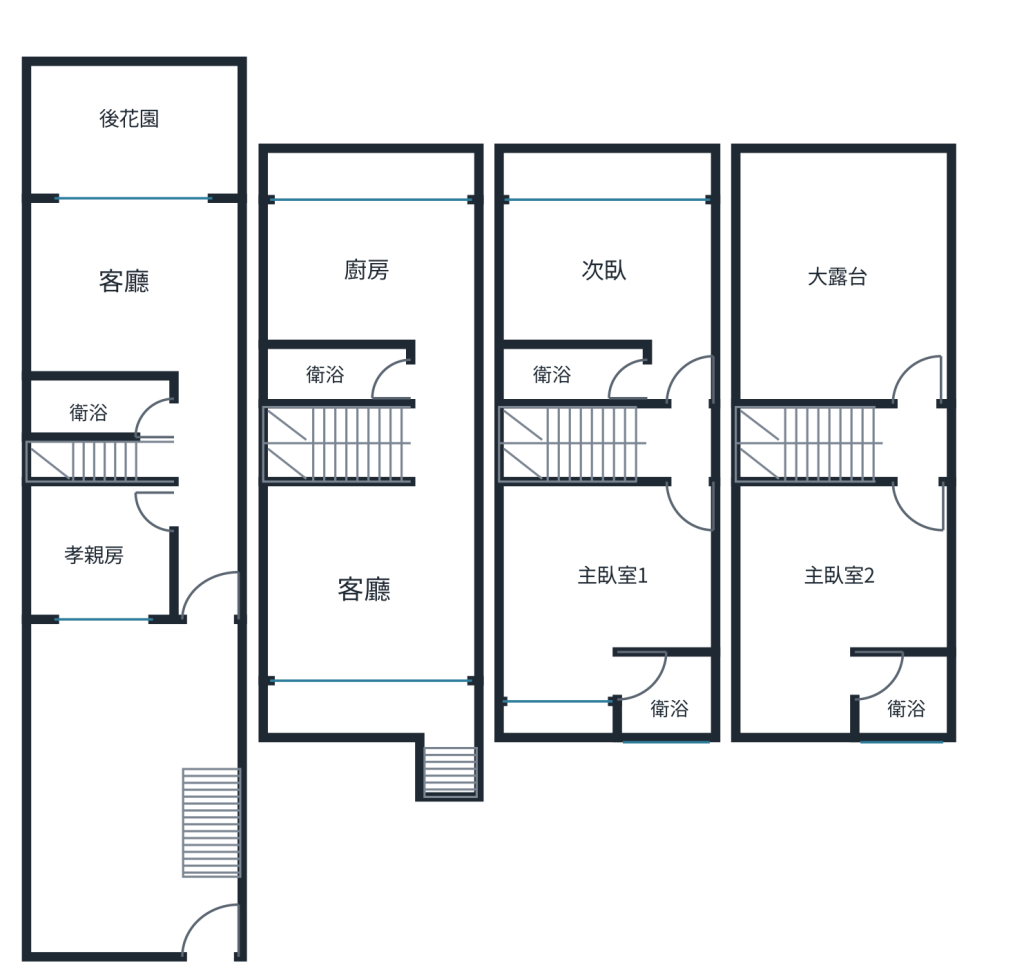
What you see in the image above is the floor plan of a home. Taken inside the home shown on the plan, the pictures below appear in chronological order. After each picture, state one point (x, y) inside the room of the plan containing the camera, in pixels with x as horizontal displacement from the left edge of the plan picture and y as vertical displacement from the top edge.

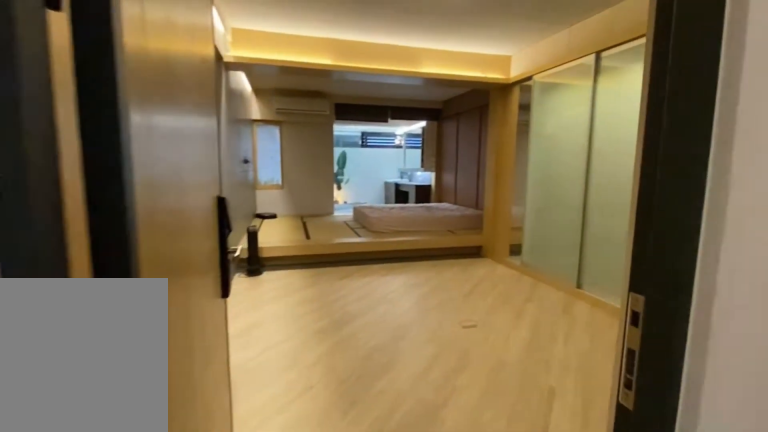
(571, 444)
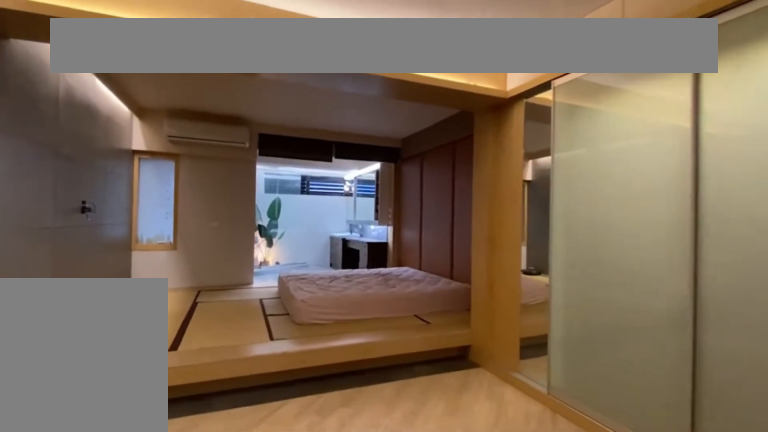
(597, 579)
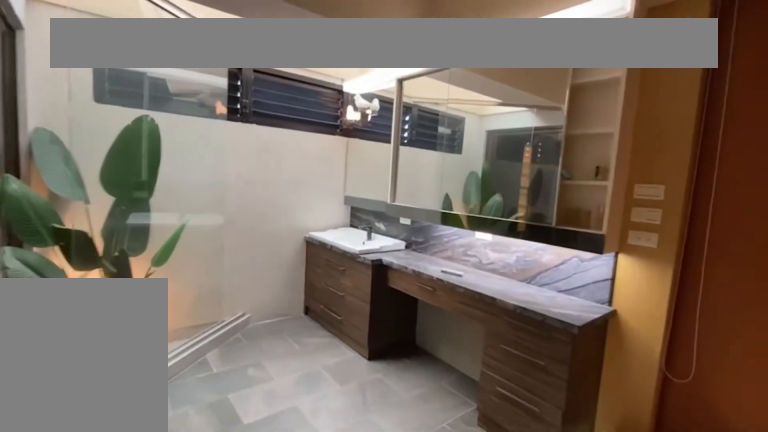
(670, 695)
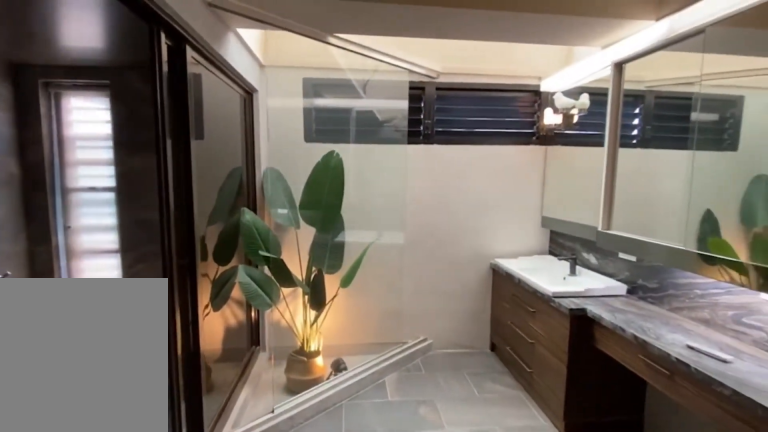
(669, 695)
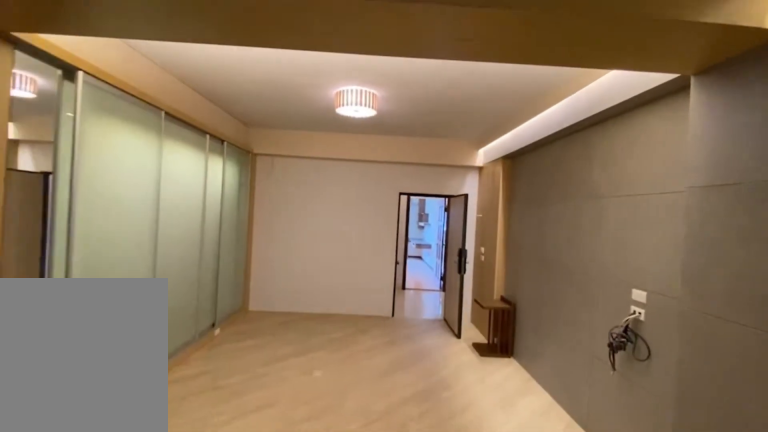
(613, 547)
